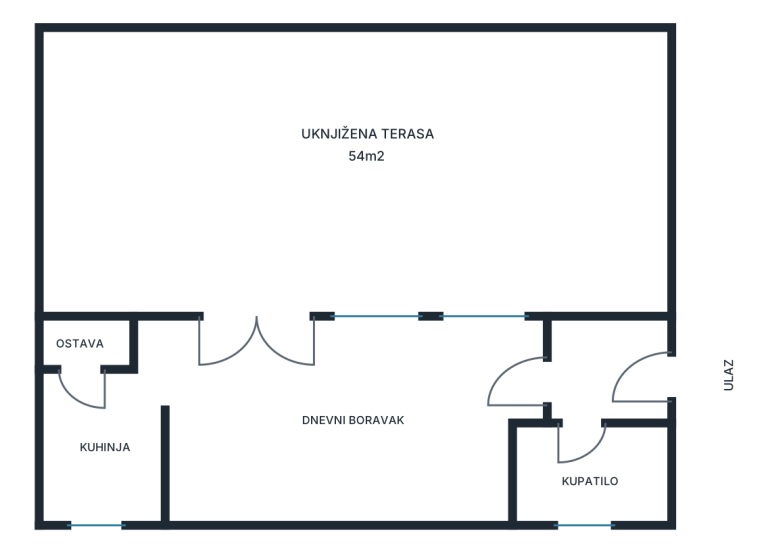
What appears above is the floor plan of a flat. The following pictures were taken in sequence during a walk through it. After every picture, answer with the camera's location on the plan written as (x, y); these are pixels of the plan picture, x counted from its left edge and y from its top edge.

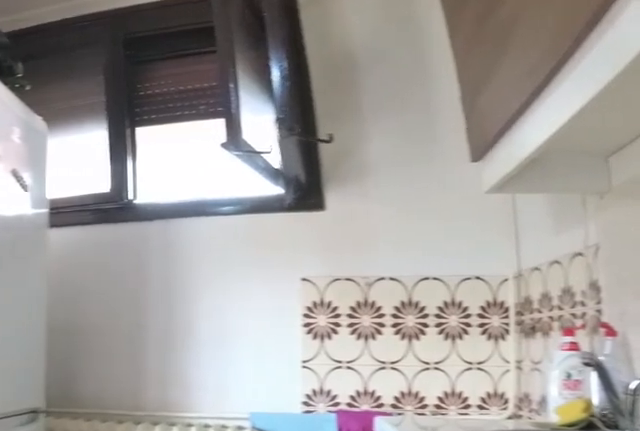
(63, 365)
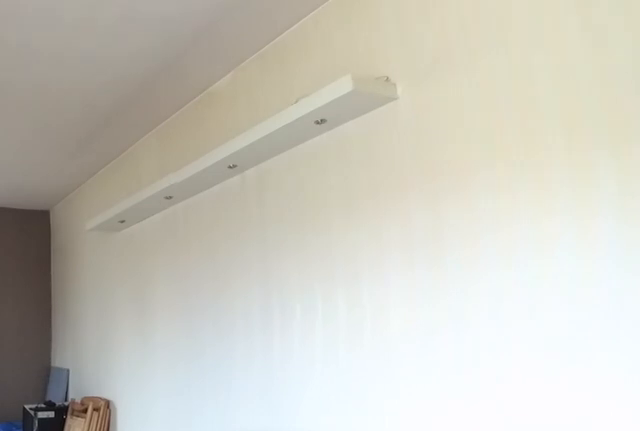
(213, 377)
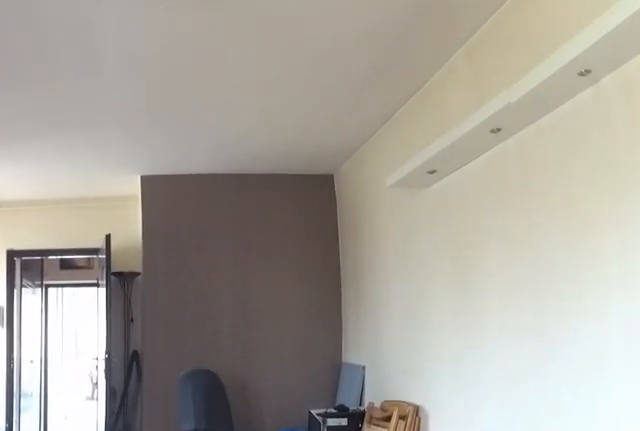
(214, 379)
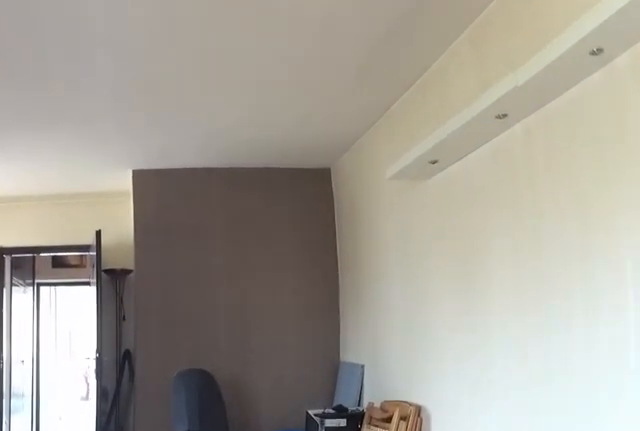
(220, 385)
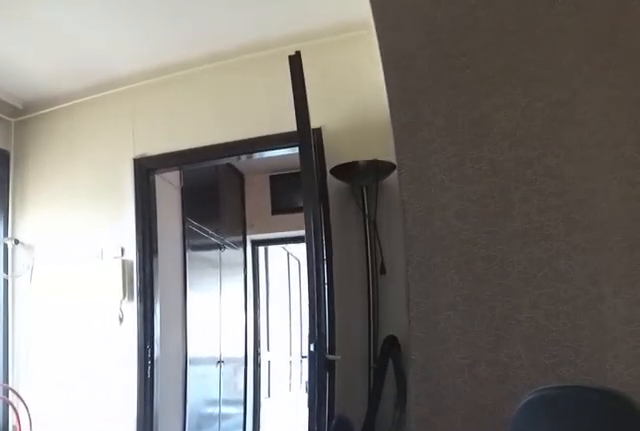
(354, 412)
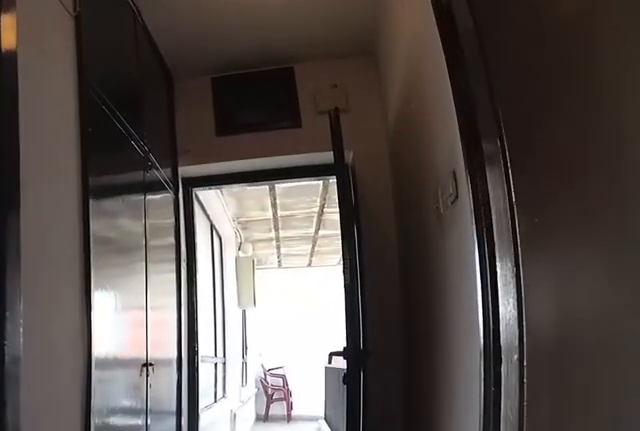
(451, 393)
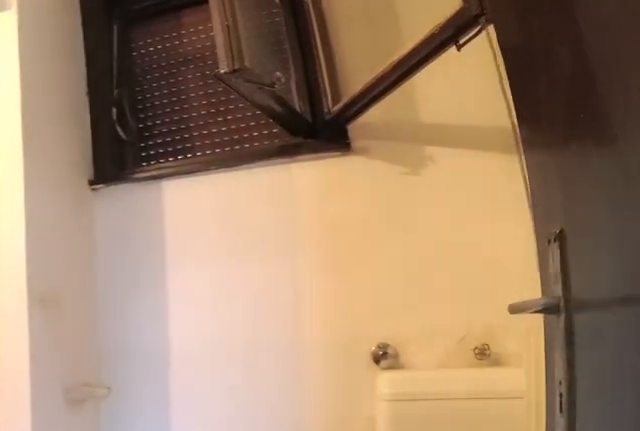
(536, 402)
